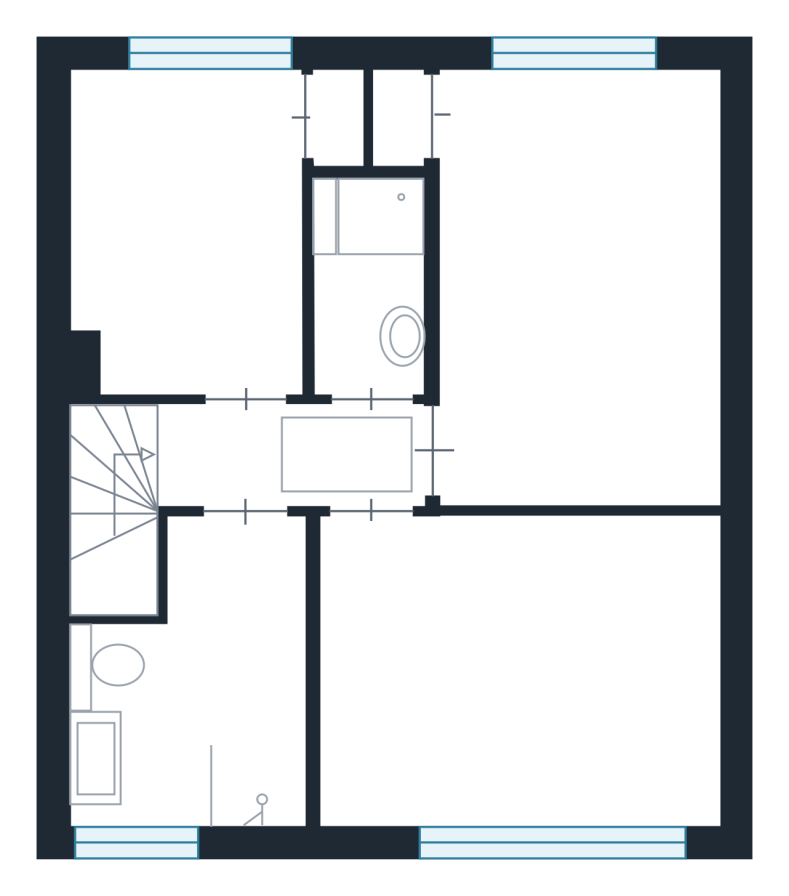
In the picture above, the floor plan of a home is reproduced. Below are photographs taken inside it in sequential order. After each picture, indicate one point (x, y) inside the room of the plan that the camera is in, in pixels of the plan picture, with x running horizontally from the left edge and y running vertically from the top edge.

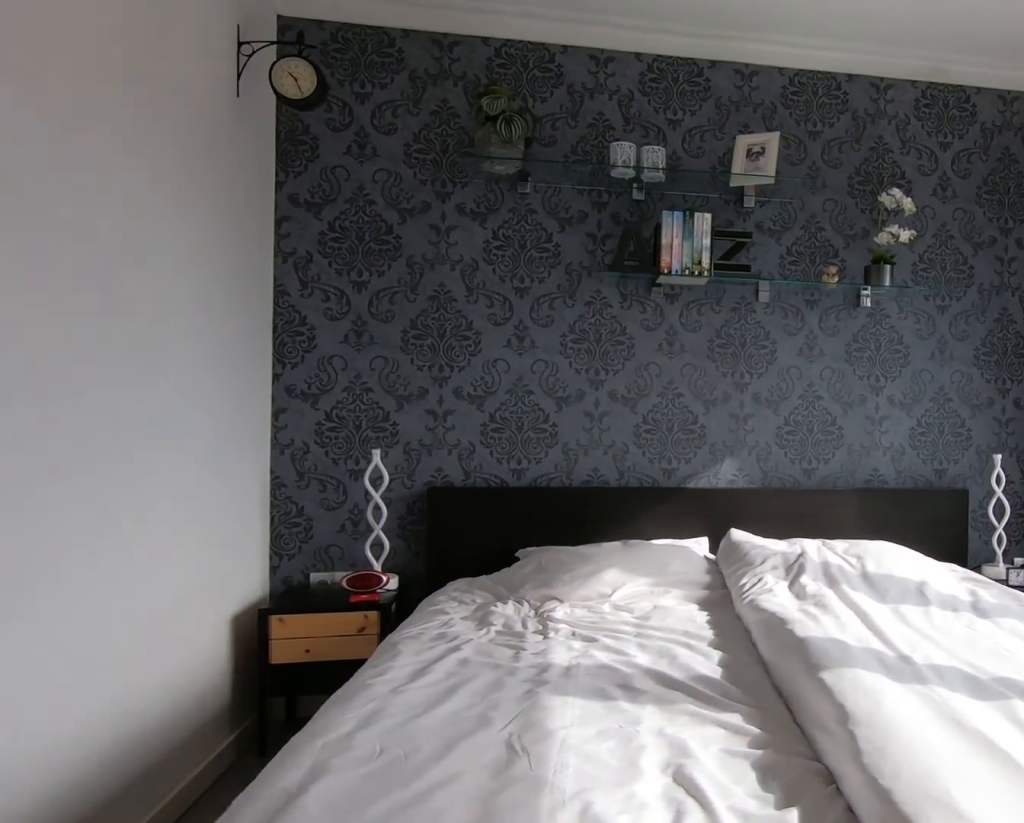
(520, 671)
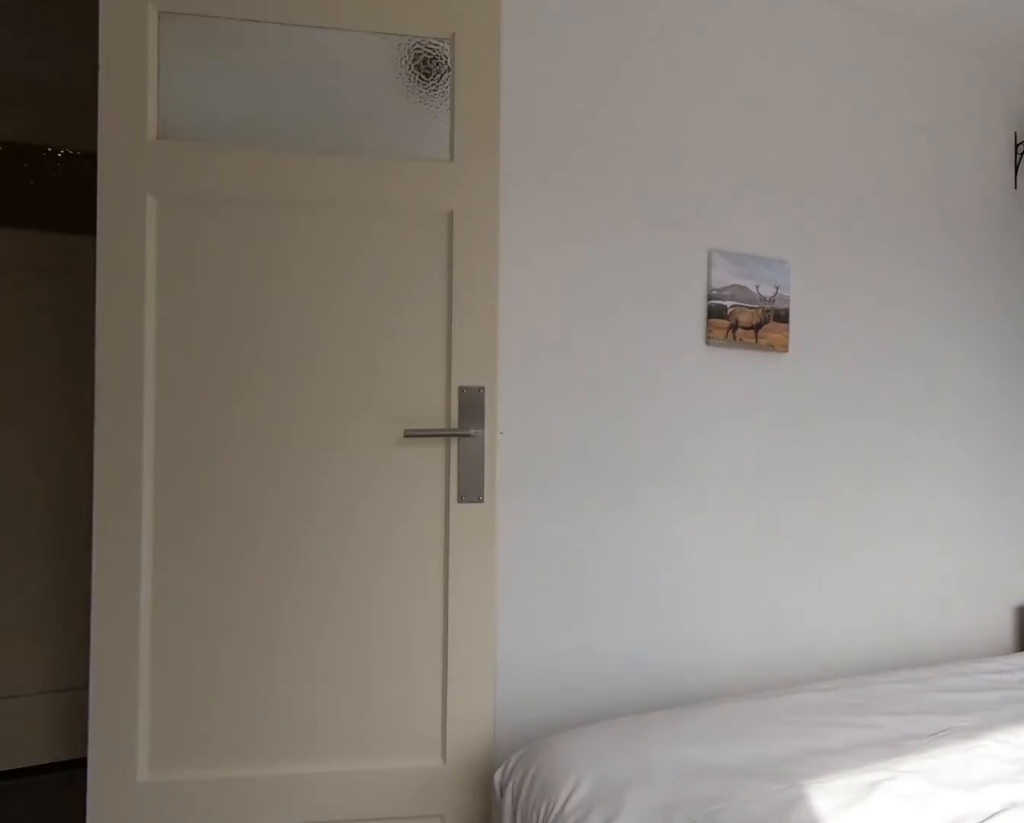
(520, 671)
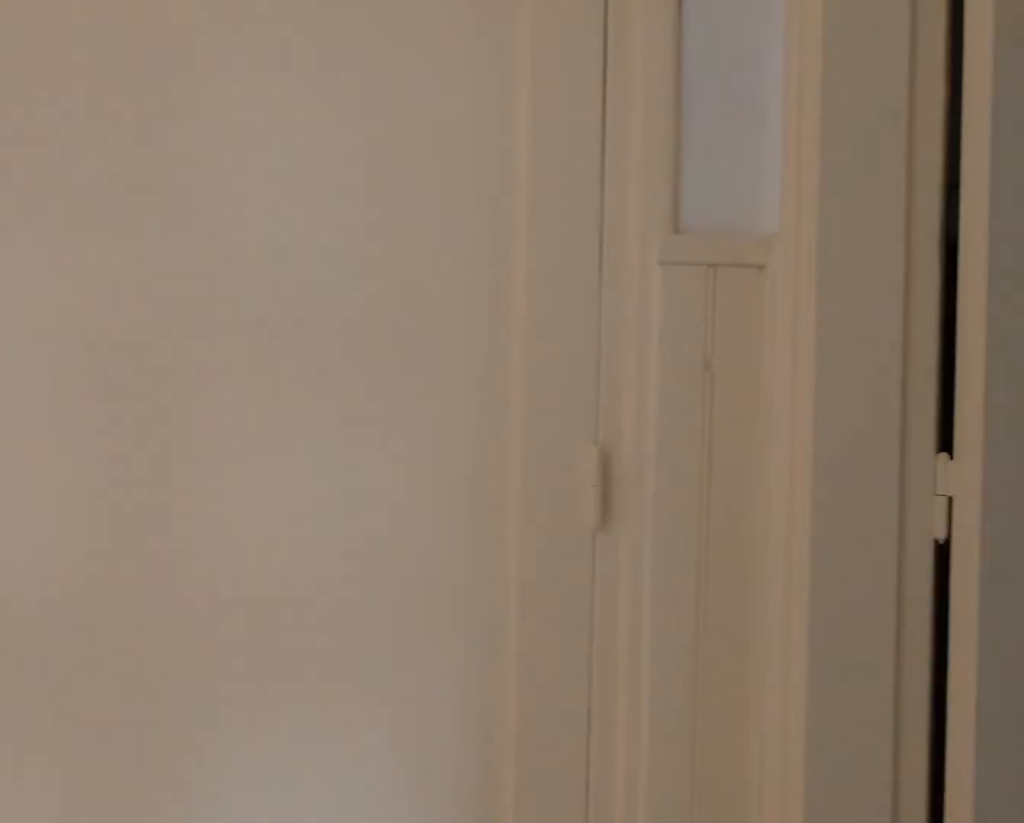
(292, 454)
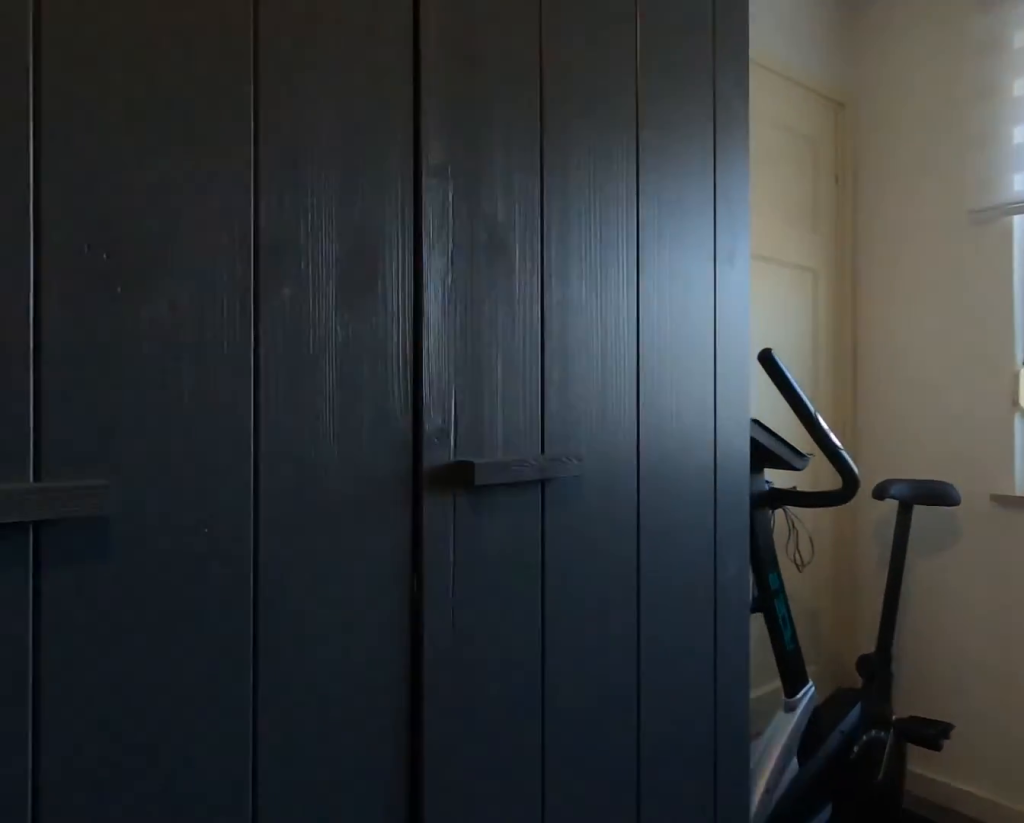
(577, 287)
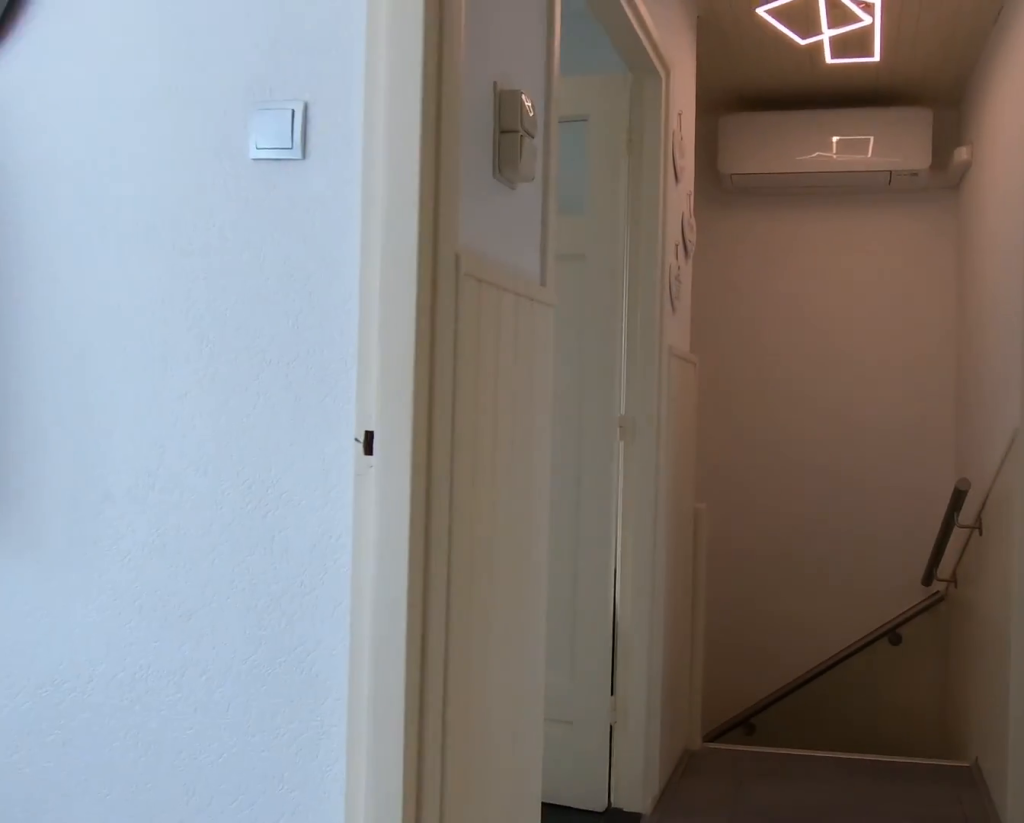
(291, 454)
